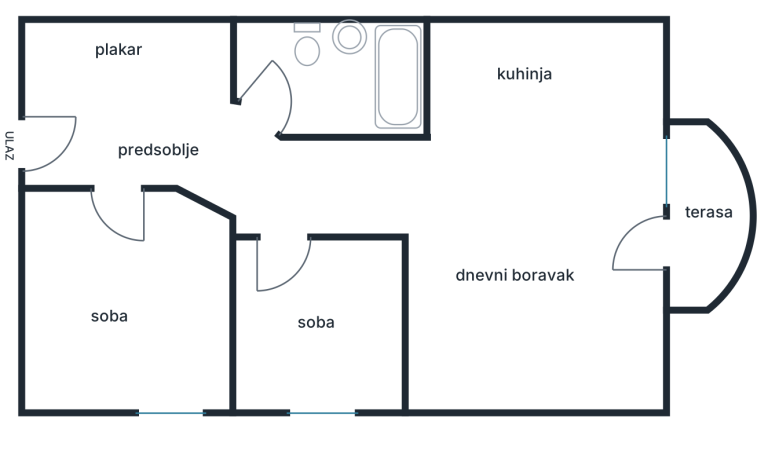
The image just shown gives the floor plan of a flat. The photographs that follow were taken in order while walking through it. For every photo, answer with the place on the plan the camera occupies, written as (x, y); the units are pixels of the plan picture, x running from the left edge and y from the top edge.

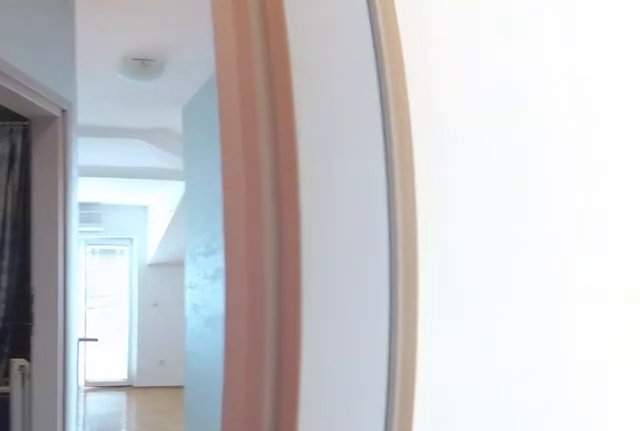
(96, 137)
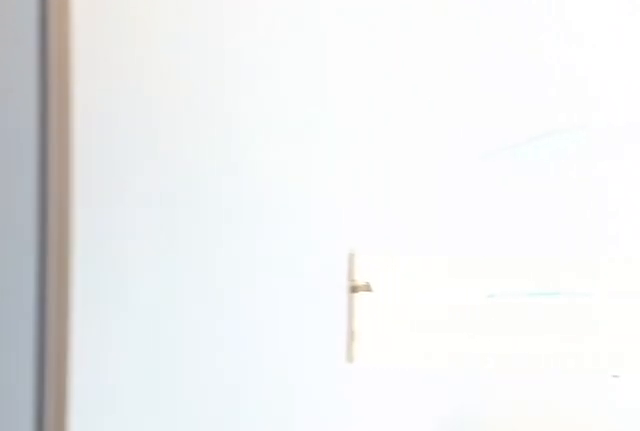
(107, 138)
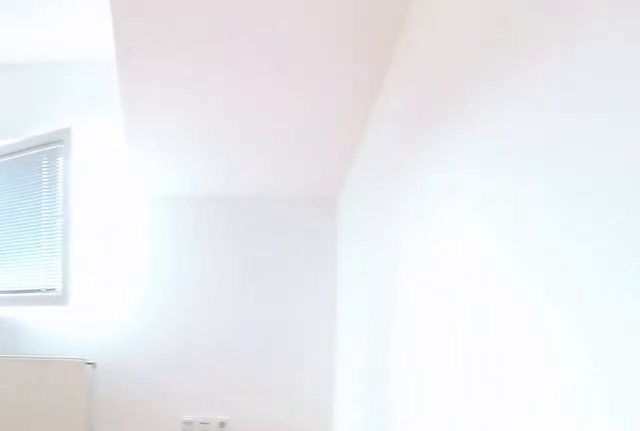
(115, 144)
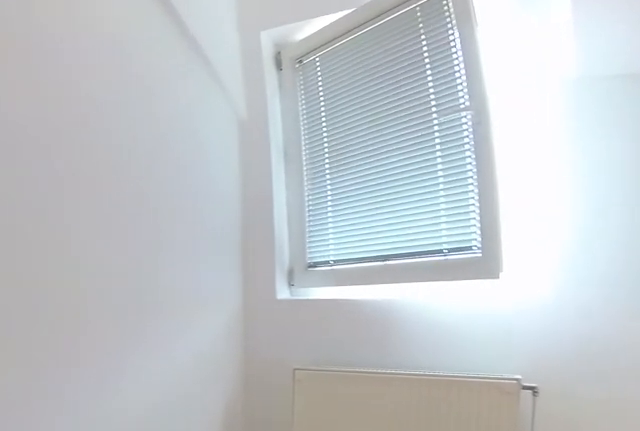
(158, 259)
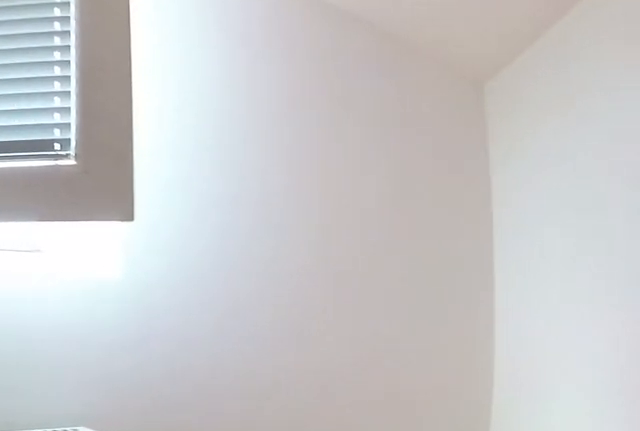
(196, 352)
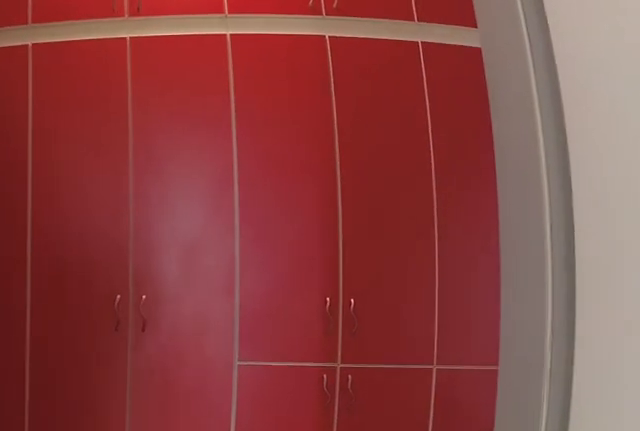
(130, 249)
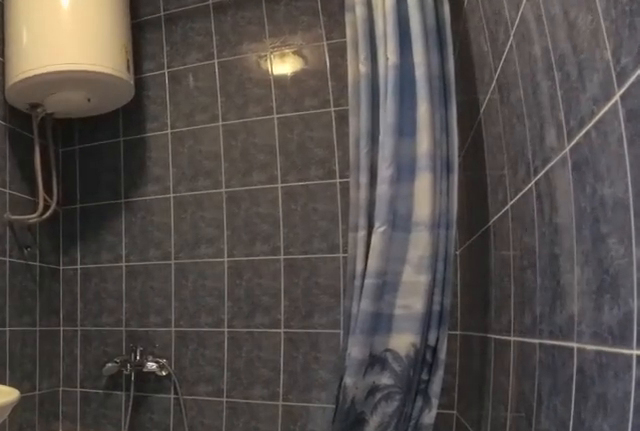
(254, 119)
